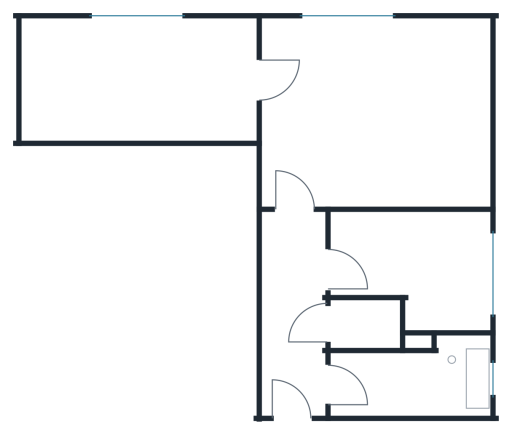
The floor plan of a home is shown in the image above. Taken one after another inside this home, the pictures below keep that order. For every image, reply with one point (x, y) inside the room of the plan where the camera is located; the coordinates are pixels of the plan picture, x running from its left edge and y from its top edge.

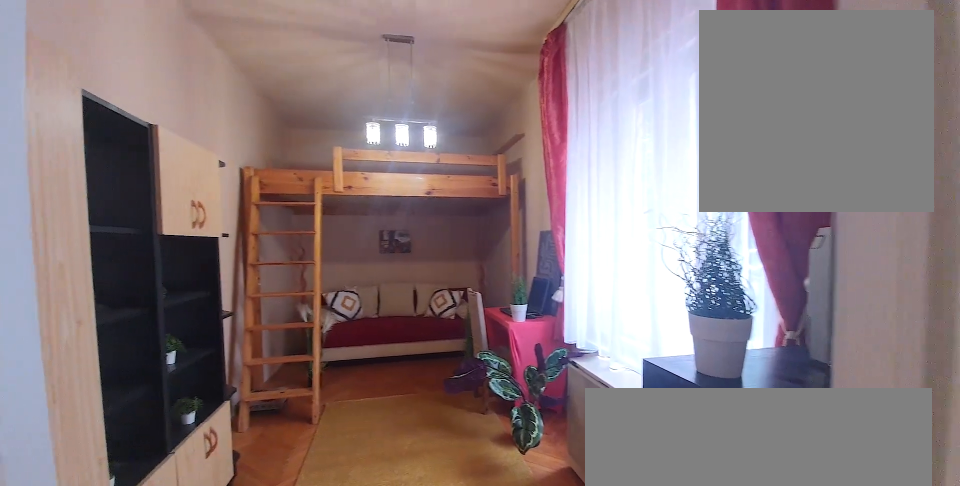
(142, 81)
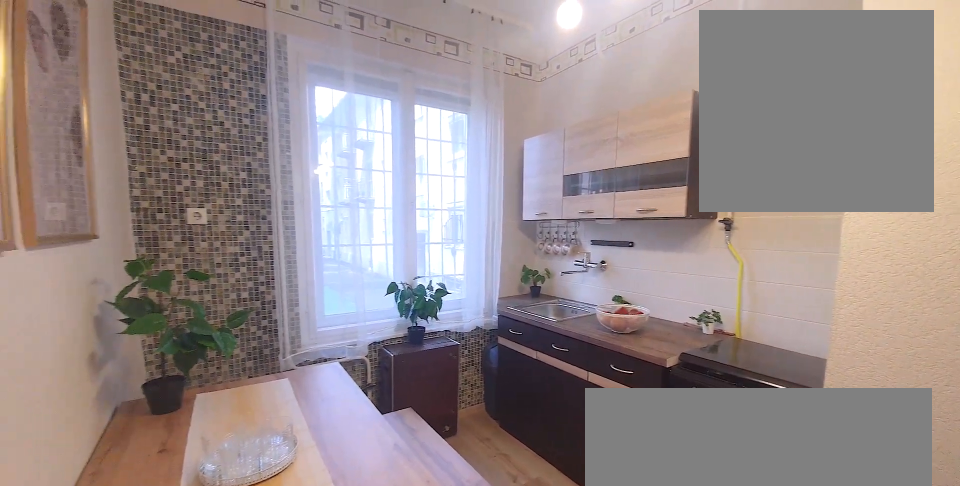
(419, 258)
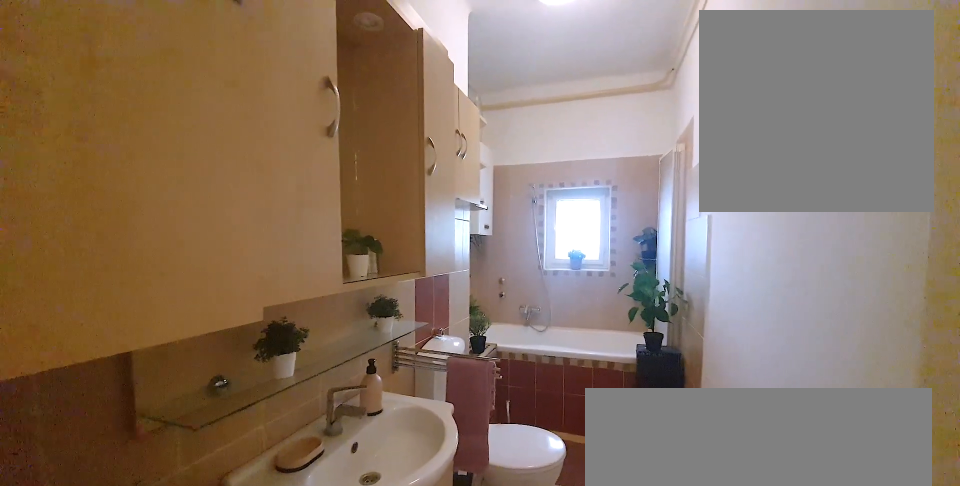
(419, 388)
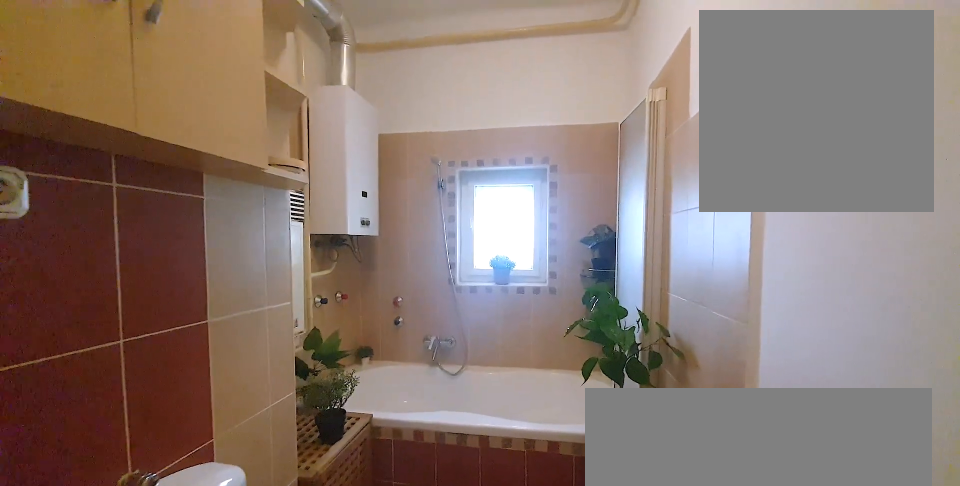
(419, 388)
